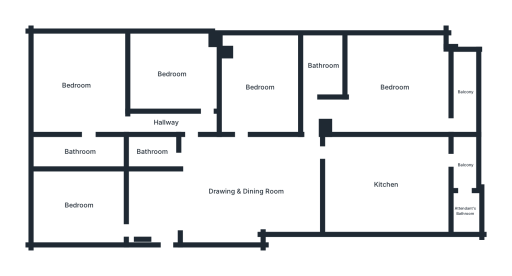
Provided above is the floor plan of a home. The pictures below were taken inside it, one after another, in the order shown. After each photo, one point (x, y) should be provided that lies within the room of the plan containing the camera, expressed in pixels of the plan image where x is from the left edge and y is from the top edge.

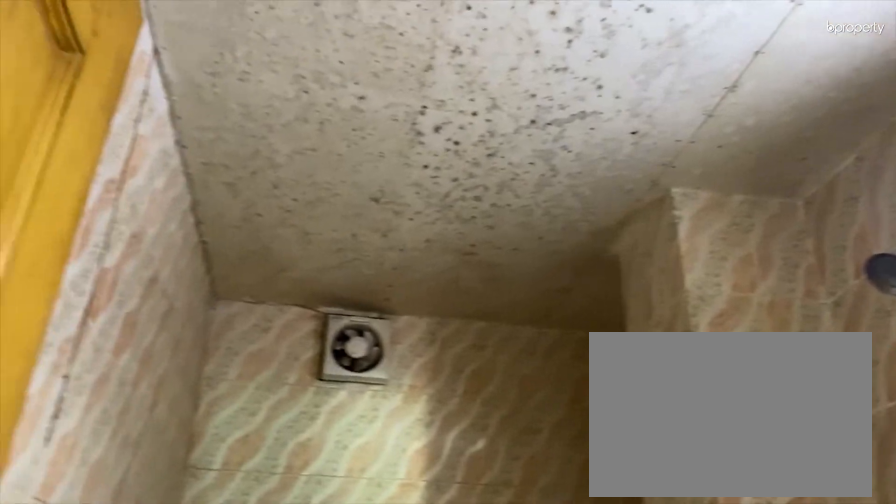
(153, 150)
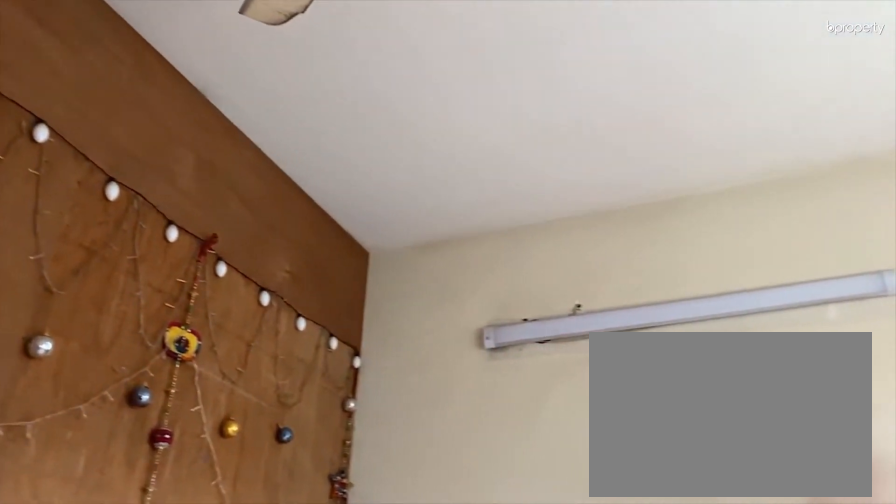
(172, 75)
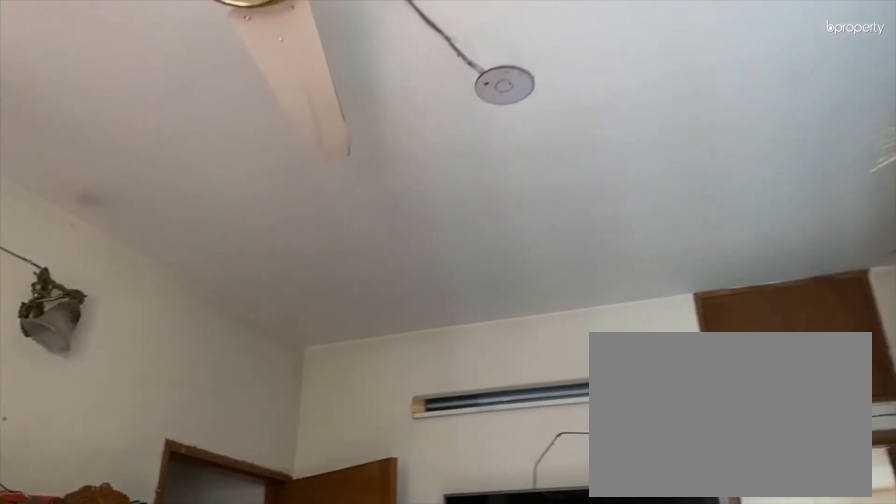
(75, 88)
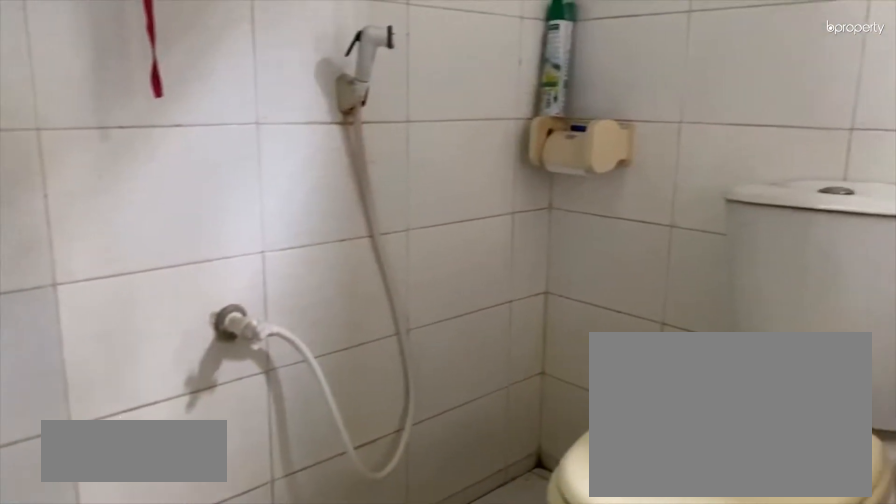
(78, 150)
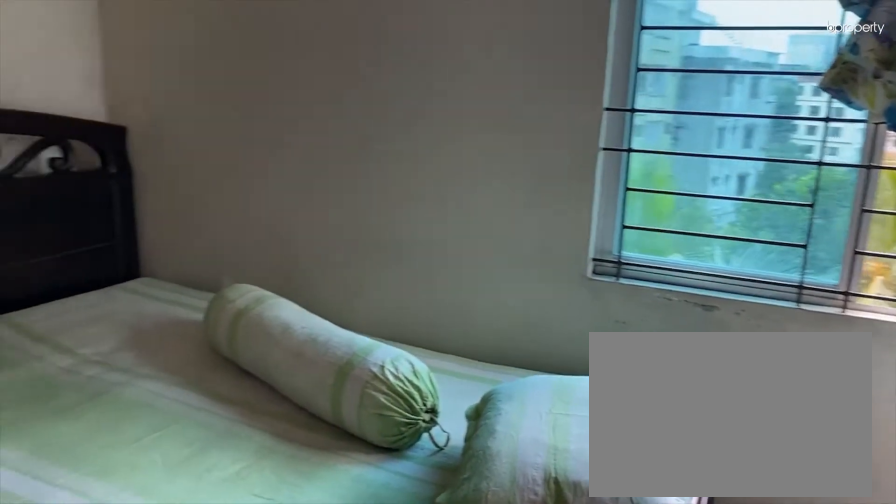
(392, 89)
